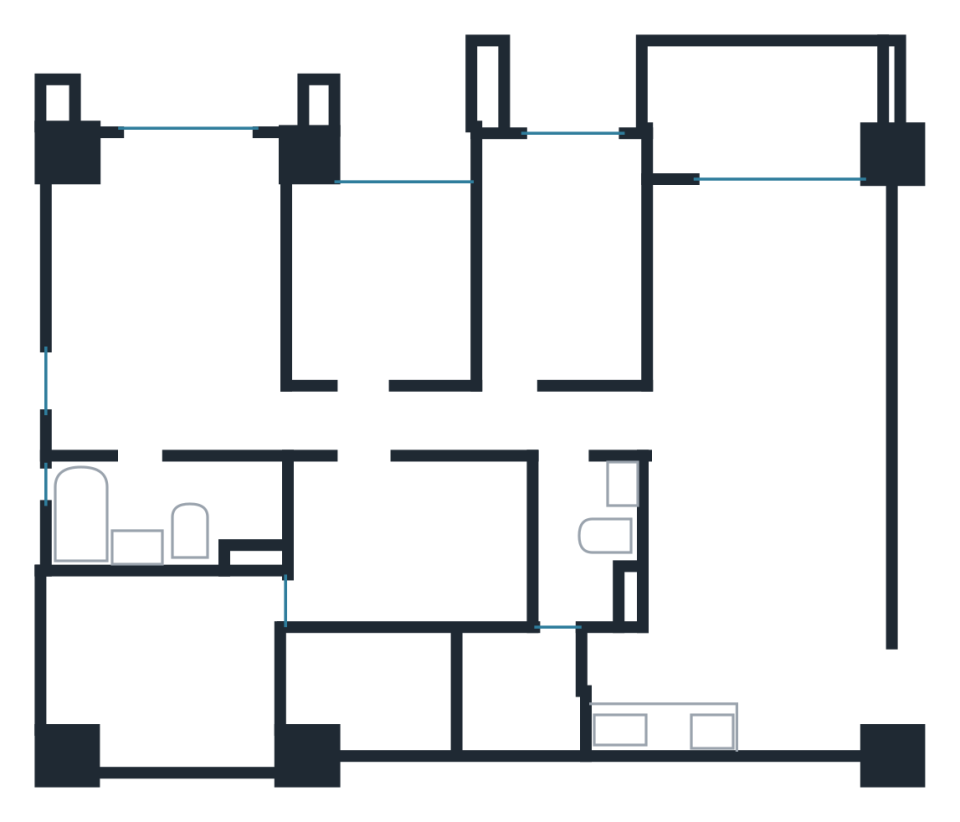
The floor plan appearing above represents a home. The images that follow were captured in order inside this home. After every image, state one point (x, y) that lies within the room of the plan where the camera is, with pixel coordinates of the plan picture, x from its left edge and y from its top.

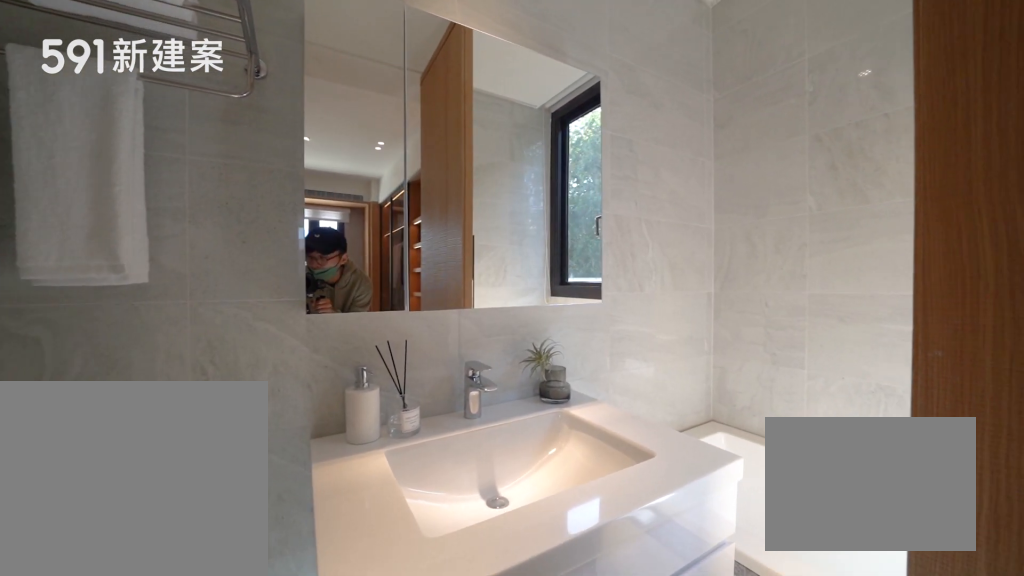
(163, 513)
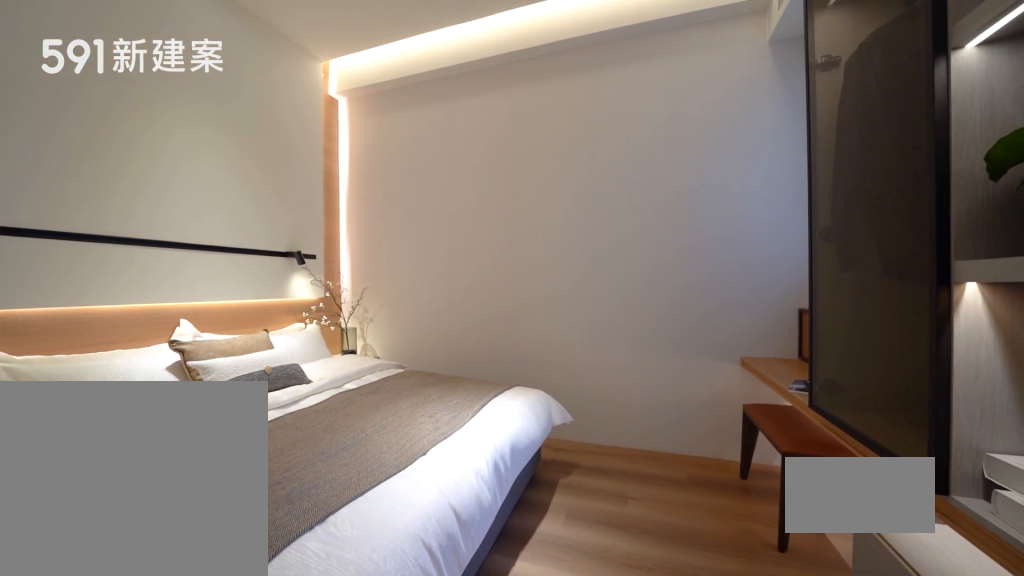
(418, 544)
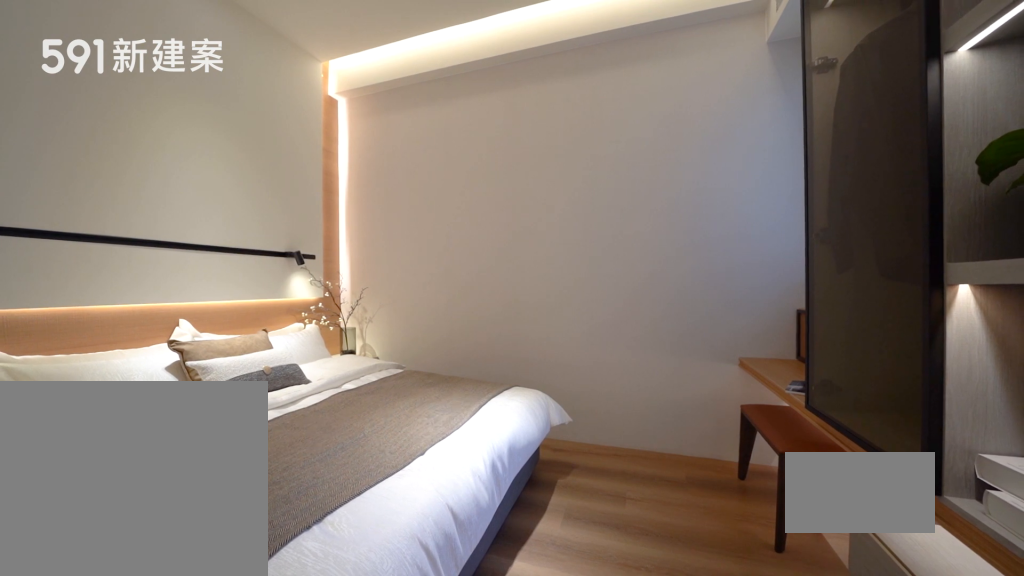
(418, 544)
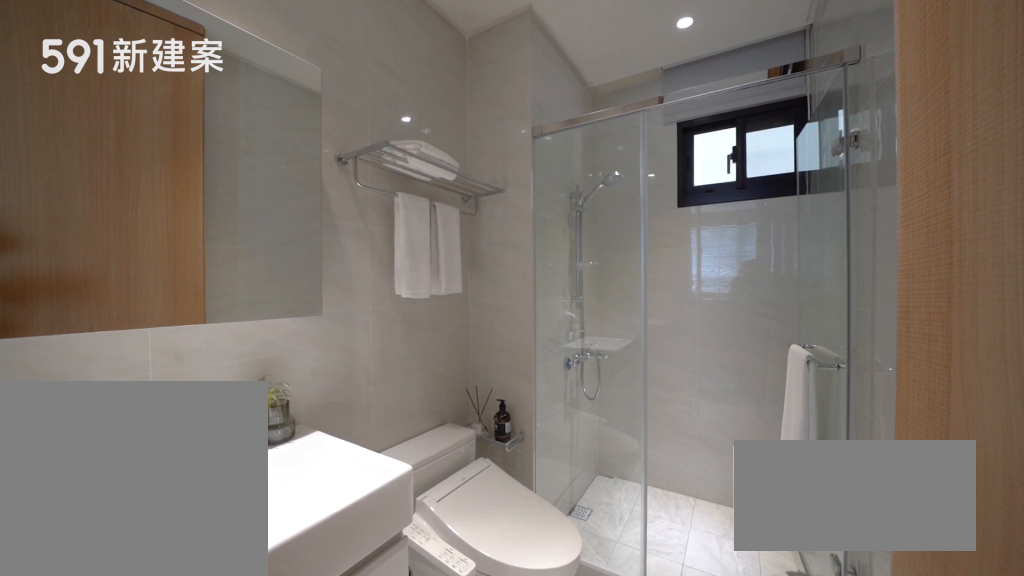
(585, 545)
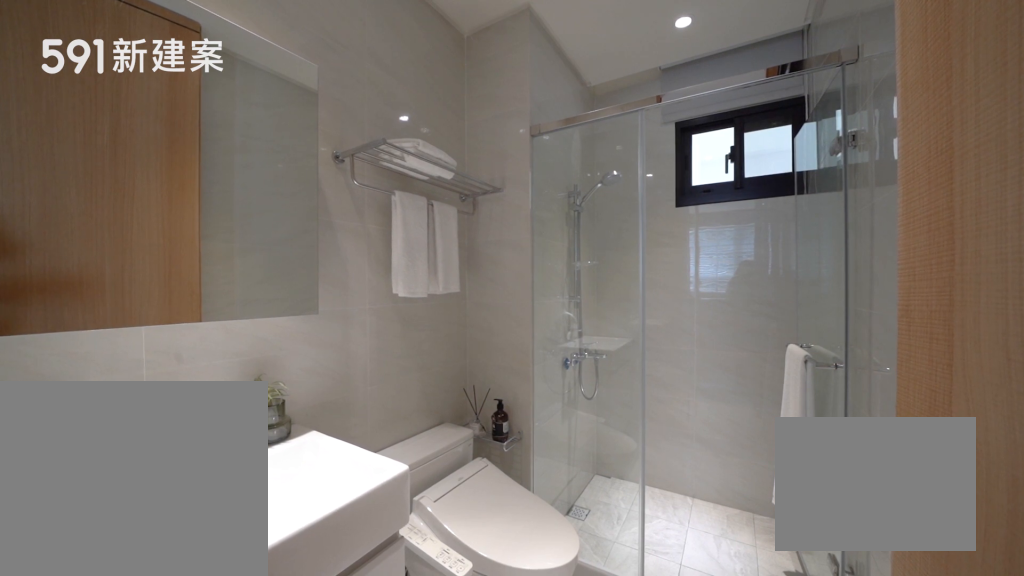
(585, 545)
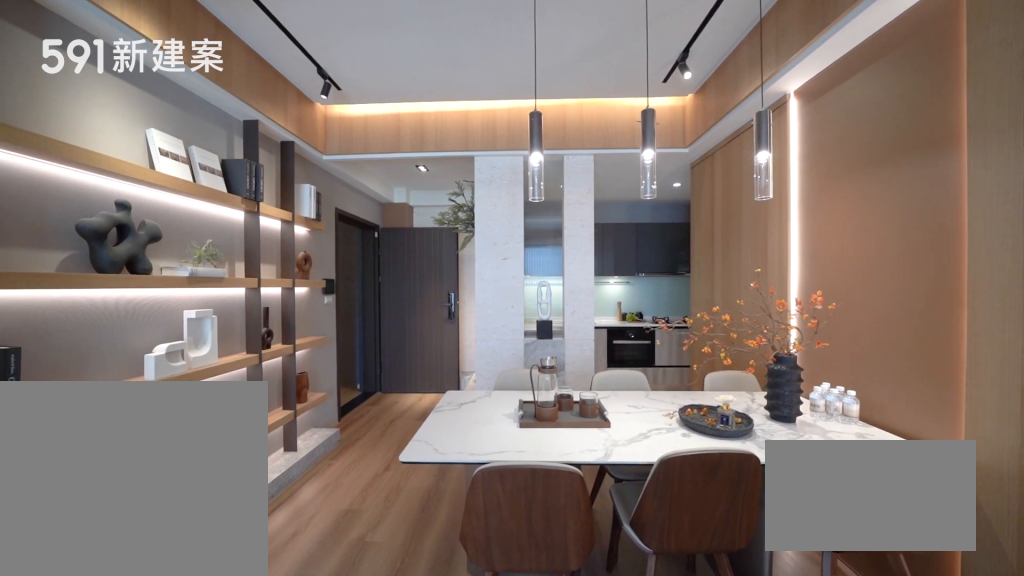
(763, 524)
